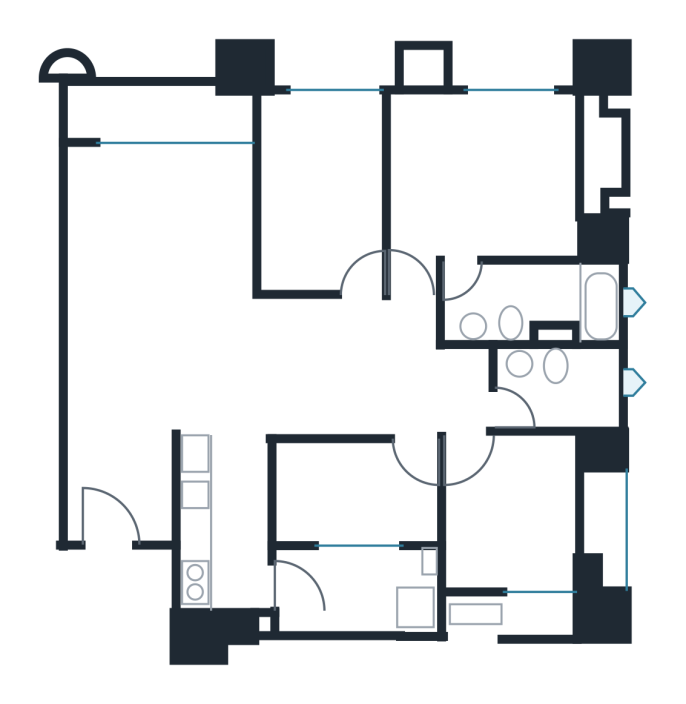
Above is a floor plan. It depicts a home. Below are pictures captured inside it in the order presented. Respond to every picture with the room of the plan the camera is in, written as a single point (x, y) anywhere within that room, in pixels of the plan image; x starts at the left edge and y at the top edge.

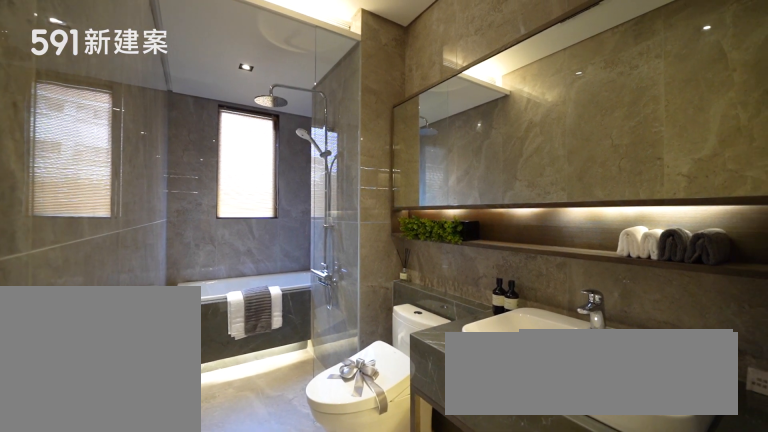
(543, 301)
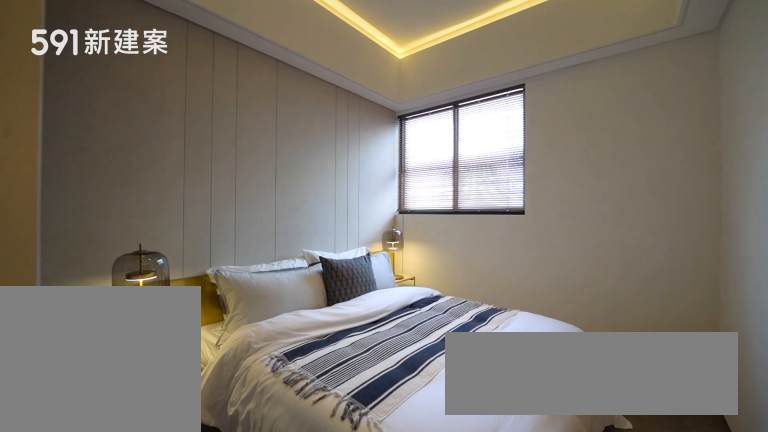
(511, 518)
